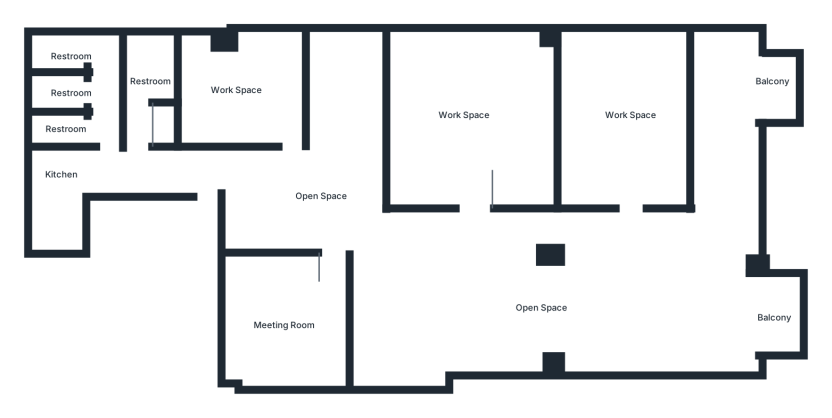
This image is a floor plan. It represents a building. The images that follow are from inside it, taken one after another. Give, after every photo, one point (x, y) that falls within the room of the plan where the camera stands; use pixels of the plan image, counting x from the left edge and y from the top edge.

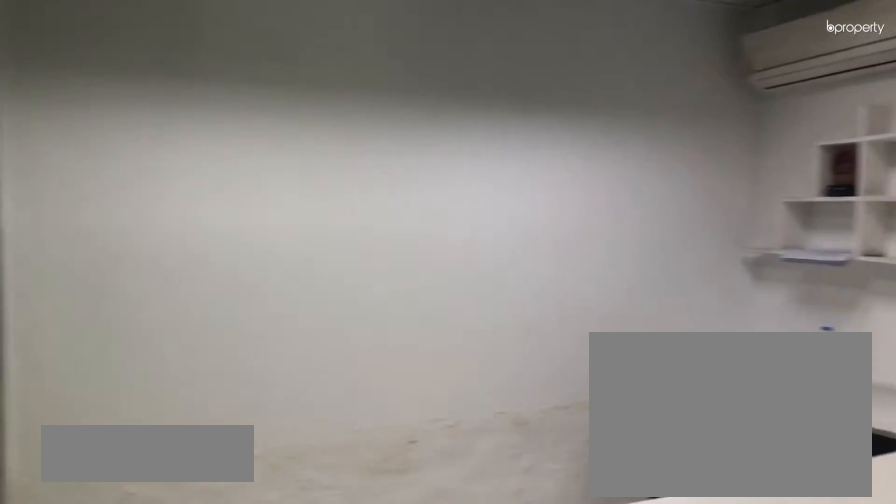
(249, 91)
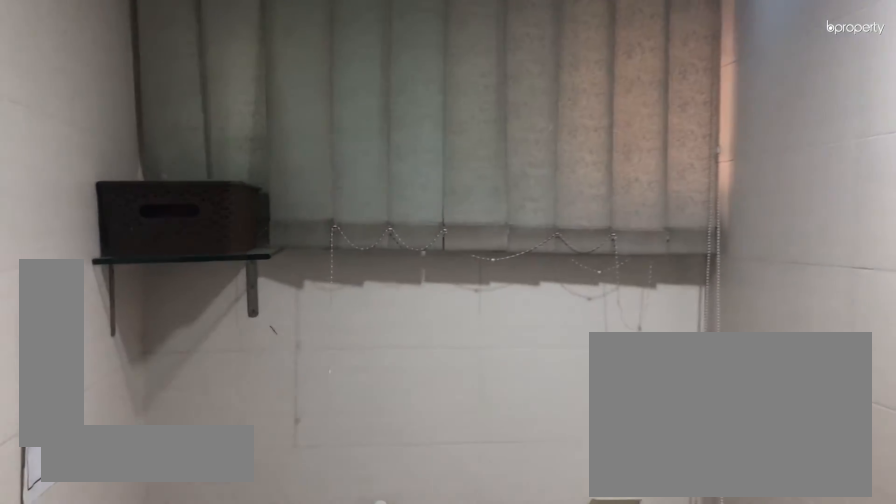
(142, 78)
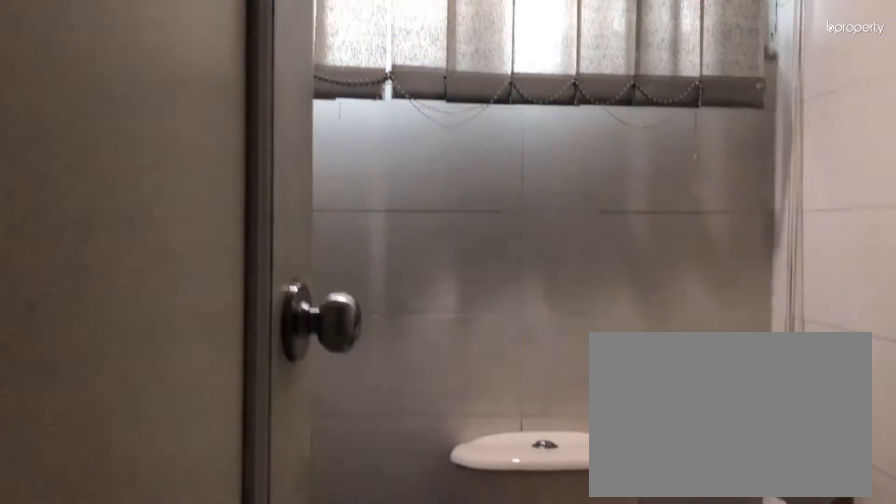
(80, 52)
